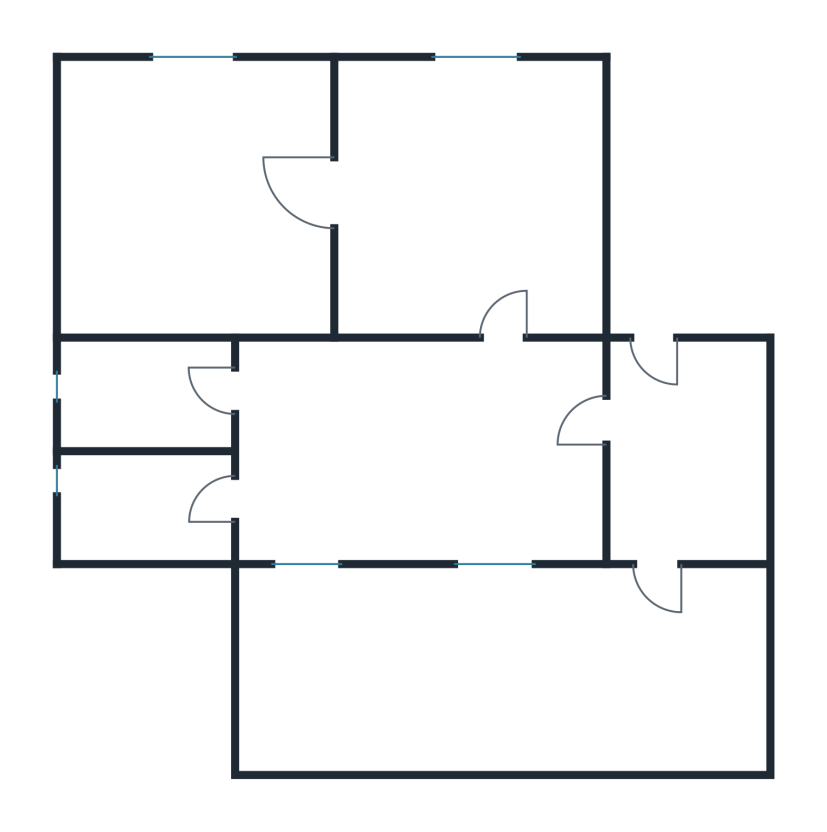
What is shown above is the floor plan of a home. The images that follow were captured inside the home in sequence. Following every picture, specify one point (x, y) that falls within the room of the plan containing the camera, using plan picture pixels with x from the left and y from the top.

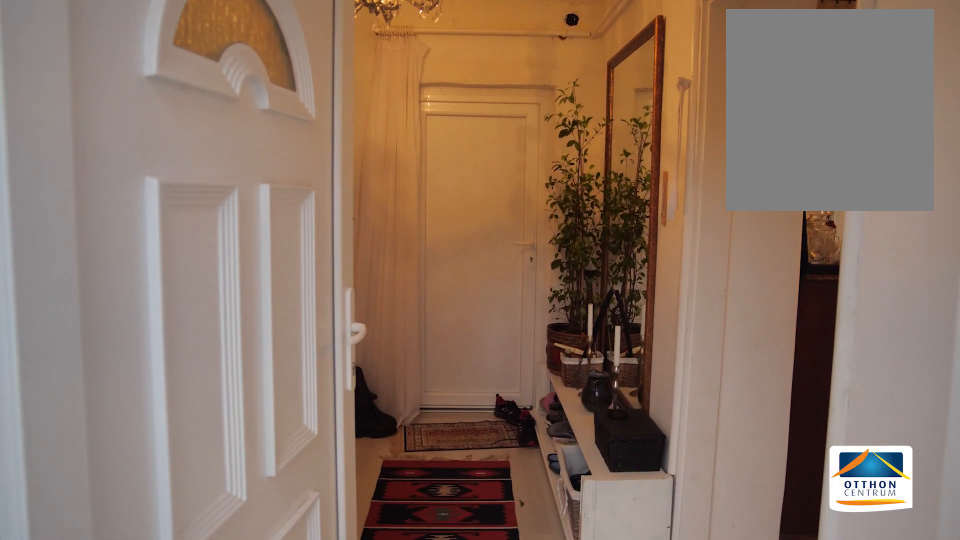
(687, 454)
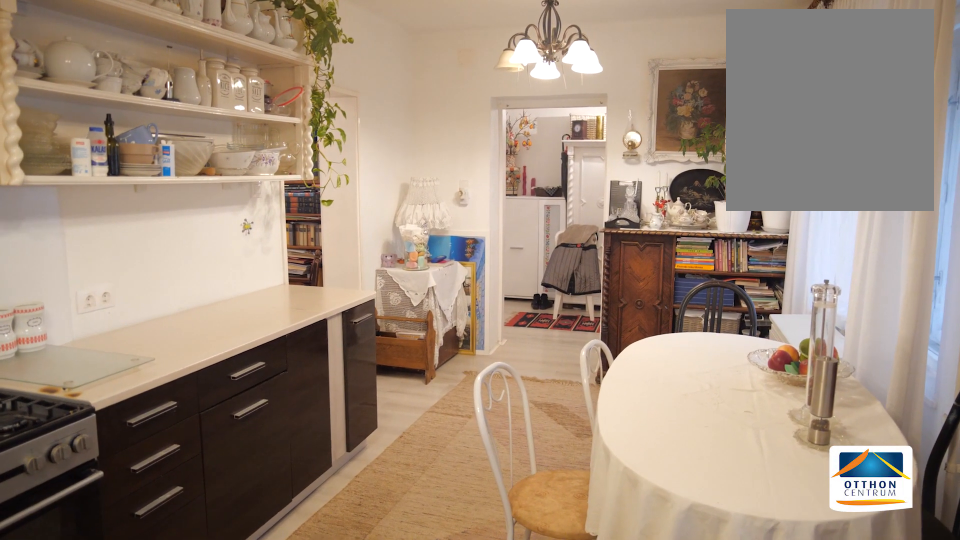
(405, 454)
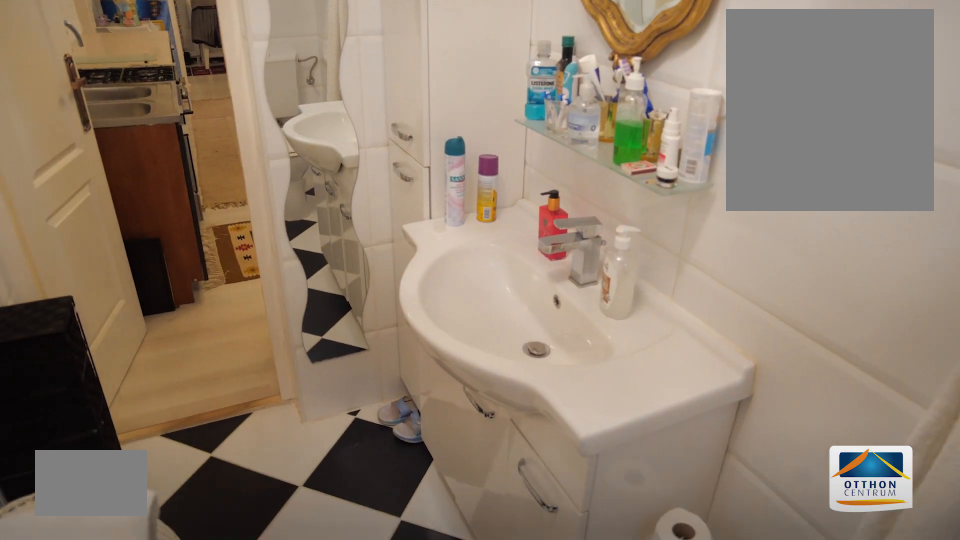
(149, 394)
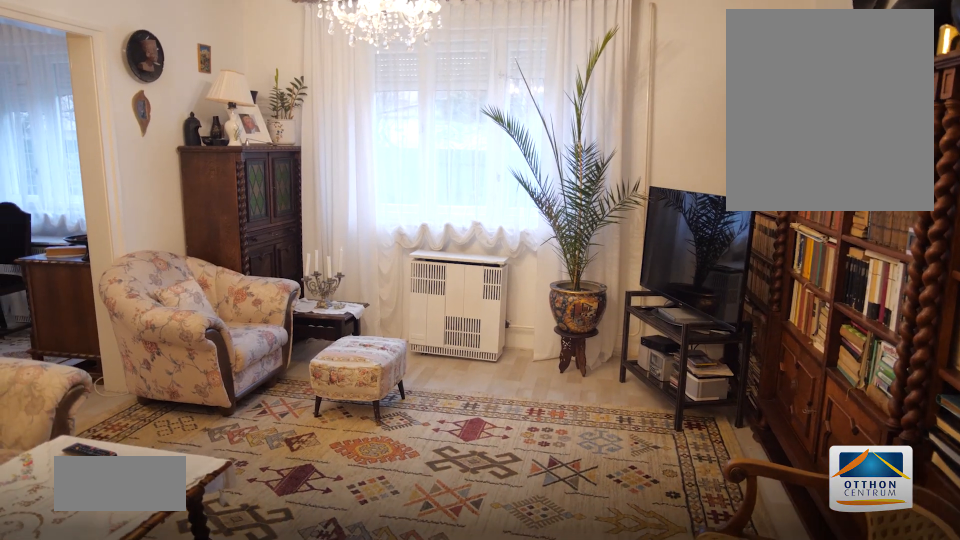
(474, 195)
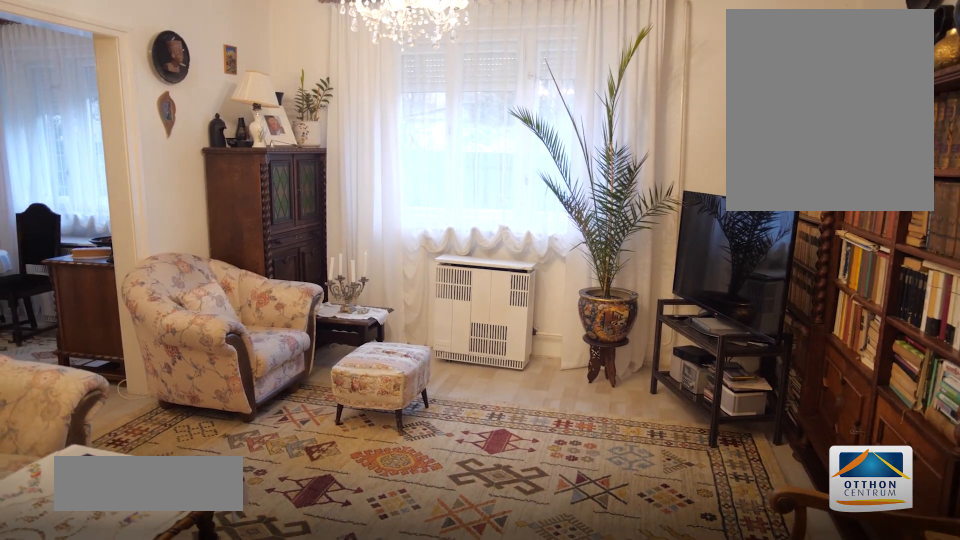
(472, 193)
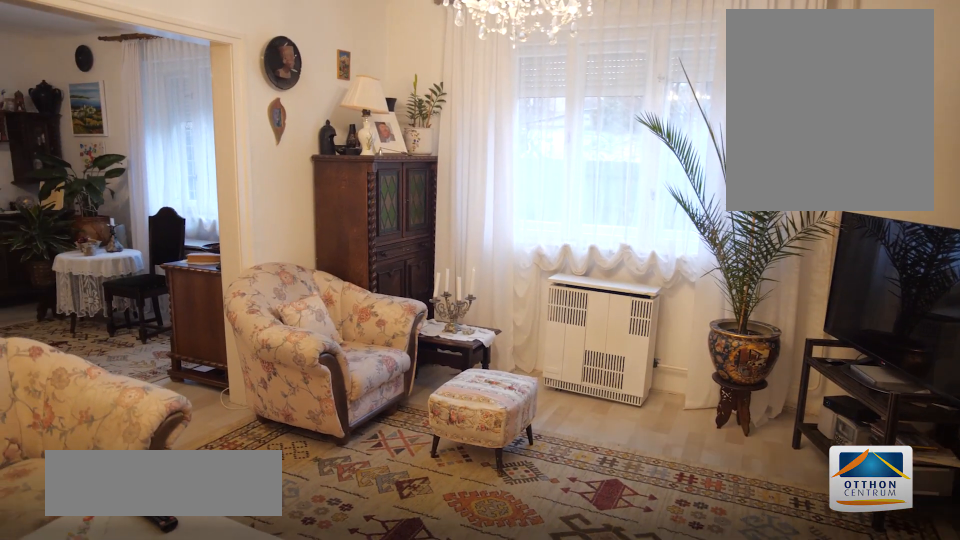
(474, 195)
